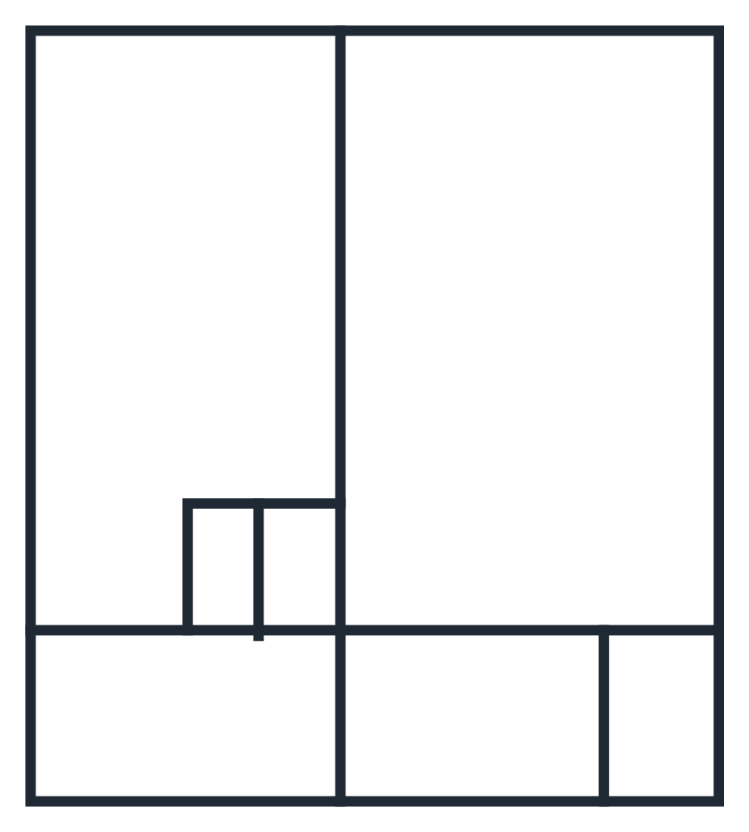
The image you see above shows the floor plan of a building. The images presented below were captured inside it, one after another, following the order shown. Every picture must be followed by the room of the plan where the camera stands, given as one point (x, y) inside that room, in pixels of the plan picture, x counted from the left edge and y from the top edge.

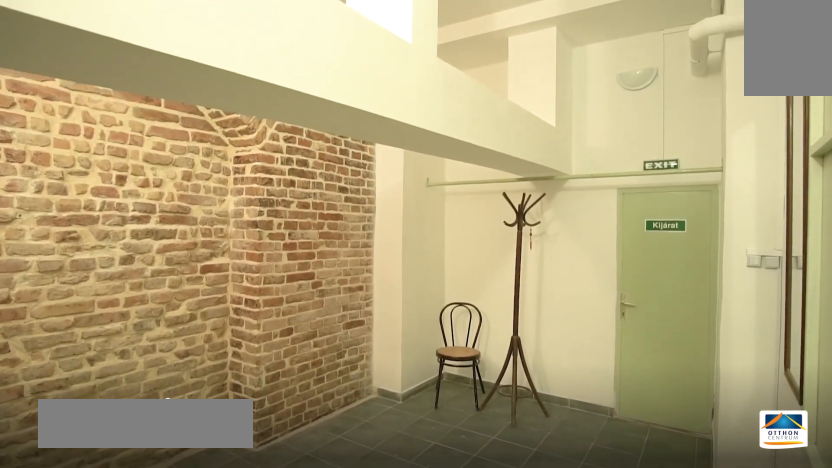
(464, 716)
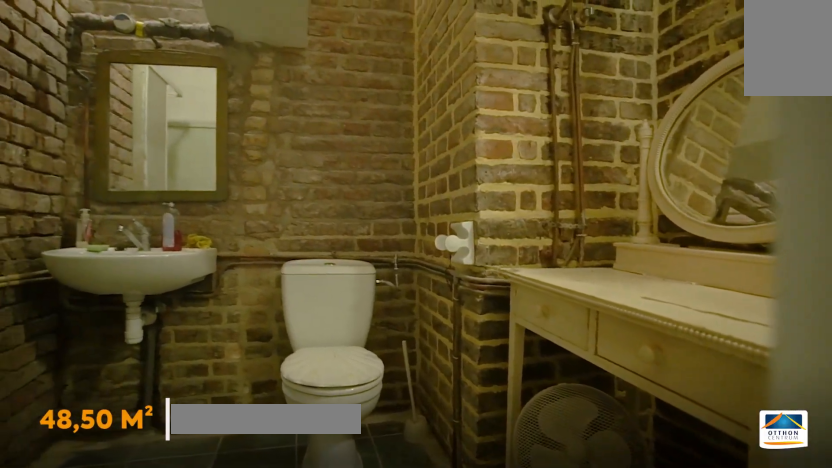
(663, 710)
